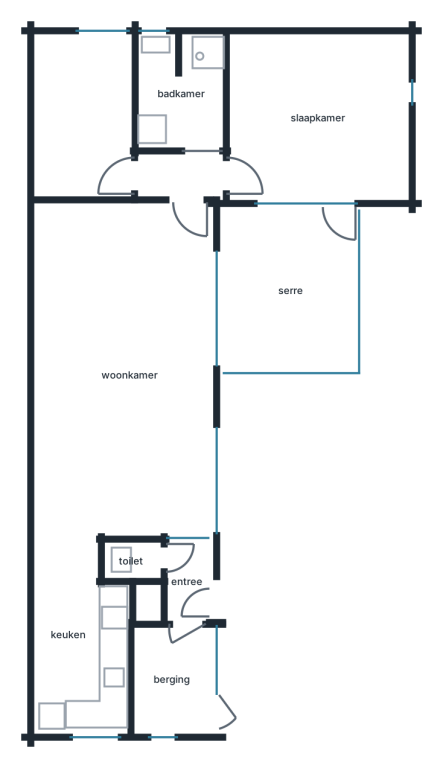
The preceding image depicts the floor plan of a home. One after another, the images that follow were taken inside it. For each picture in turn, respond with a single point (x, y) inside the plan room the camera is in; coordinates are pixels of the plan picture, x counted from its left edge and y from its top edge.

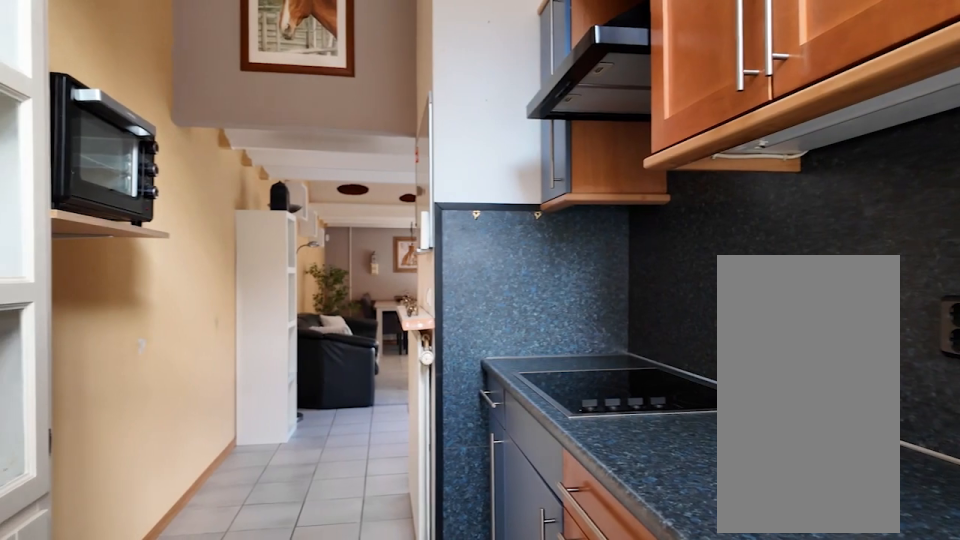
(68, 620)
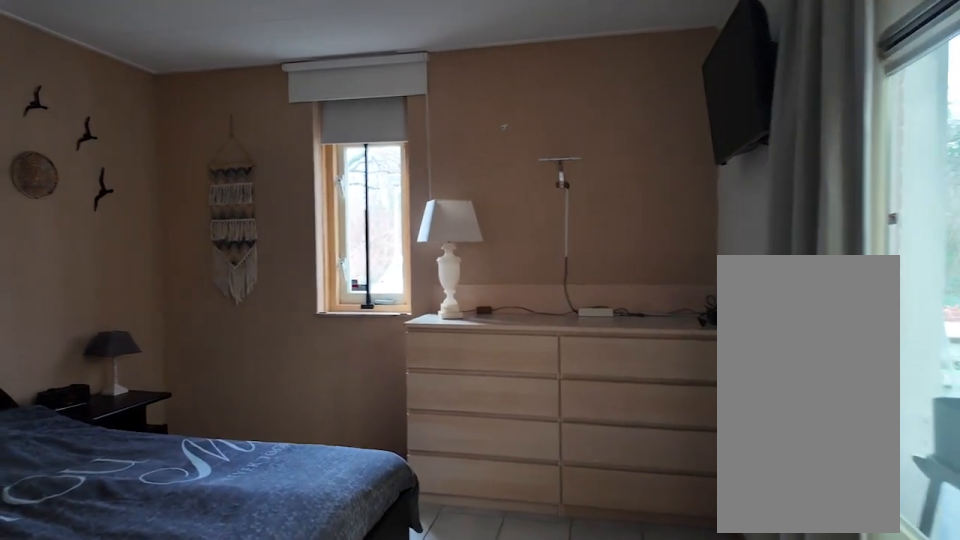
(316, 117)
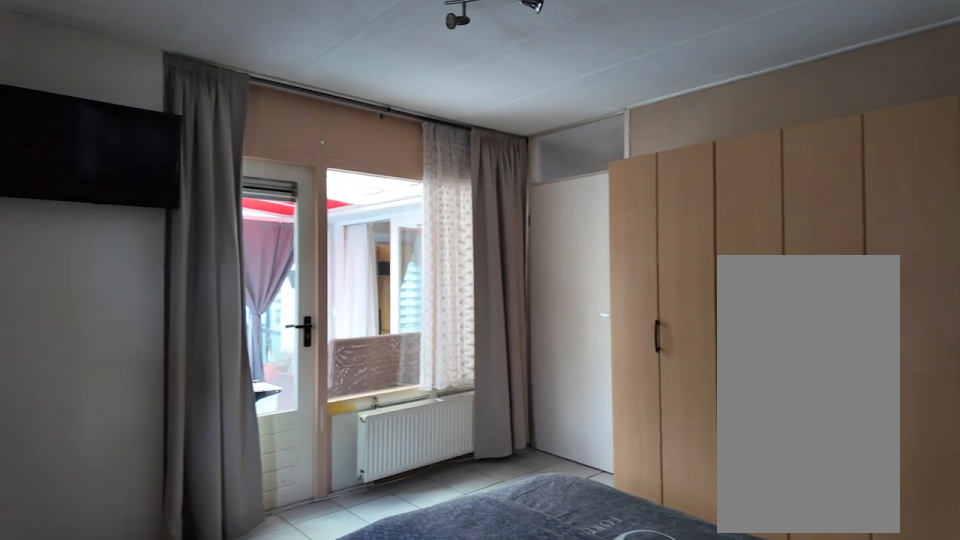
(316, 117)
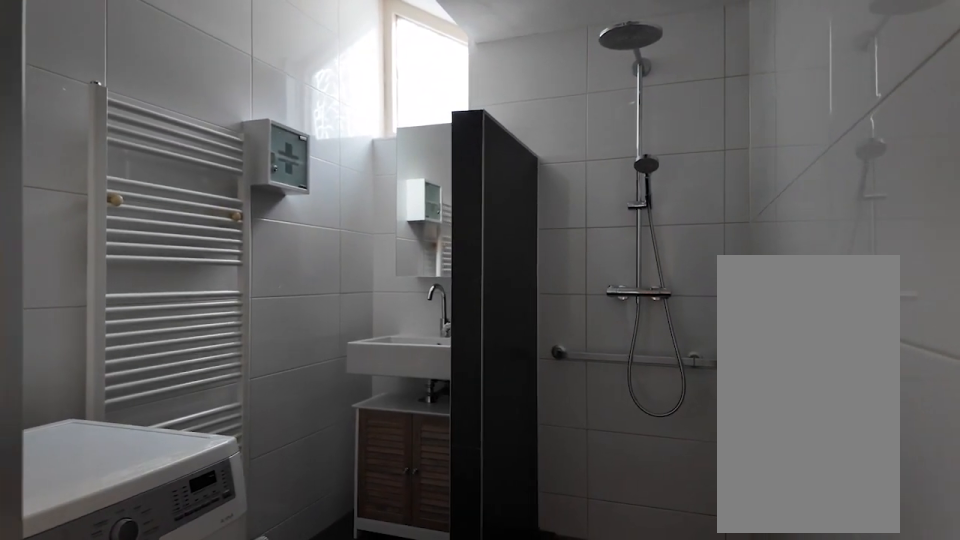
(184, 91)
